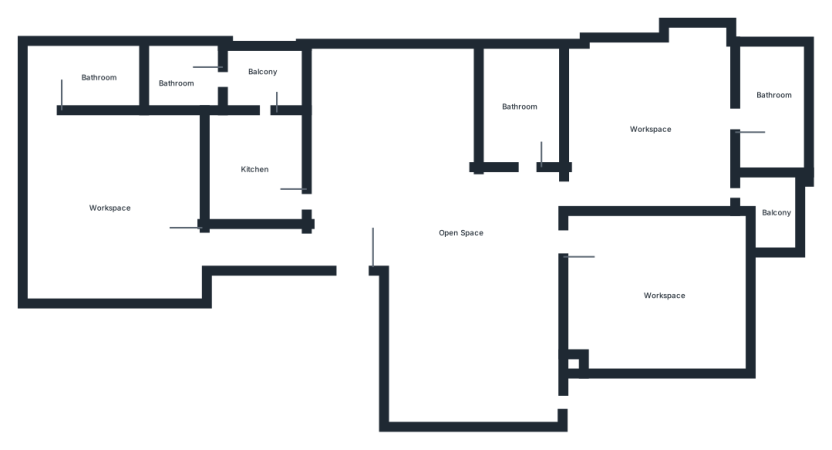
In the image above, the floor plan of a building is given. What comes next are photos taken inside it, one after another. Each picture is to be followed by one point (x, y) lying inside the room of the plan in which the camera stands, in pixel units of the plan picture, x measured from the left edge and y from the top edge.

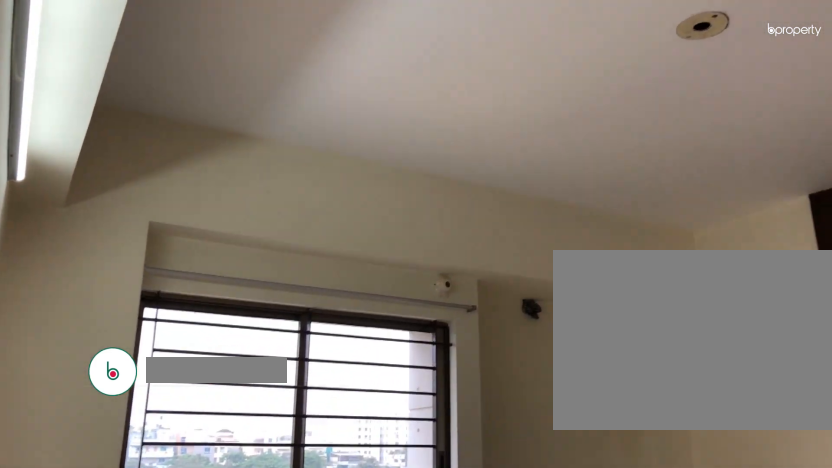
(644, 132)
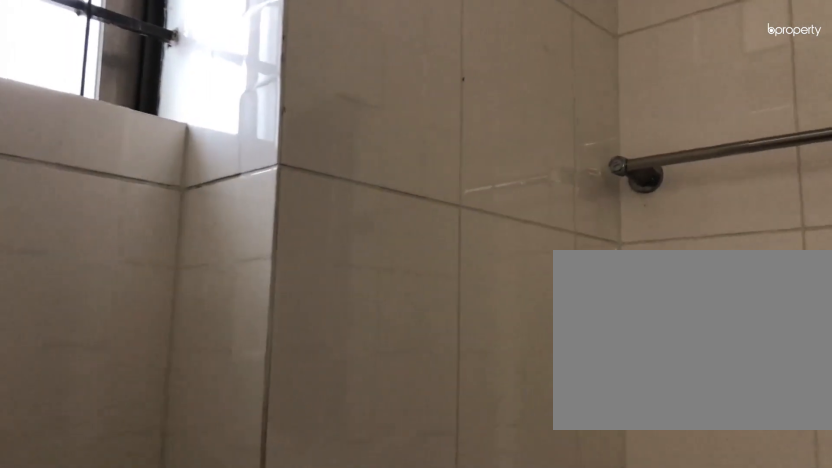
(767, 118)
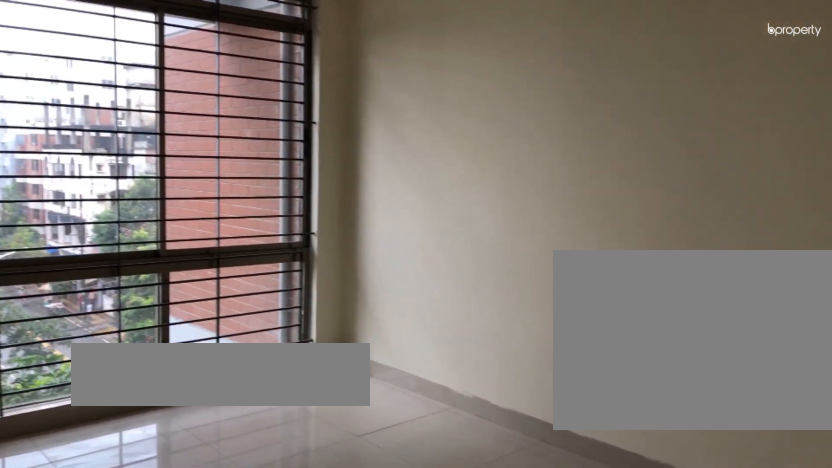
(667, 292)
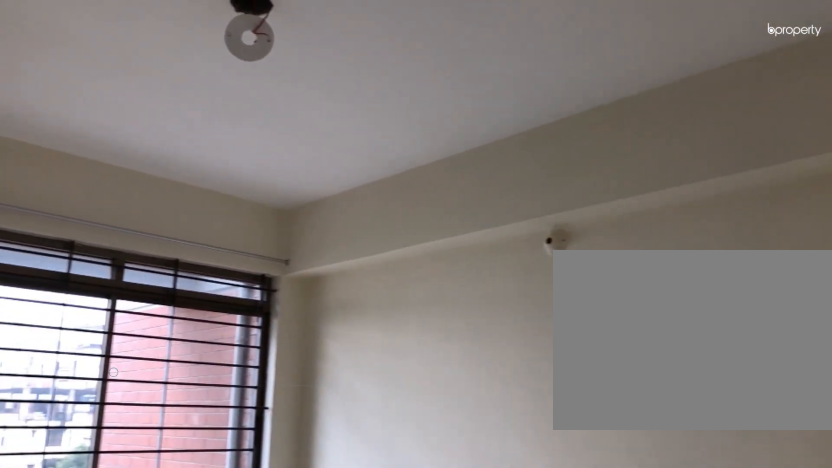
(667, 292)
